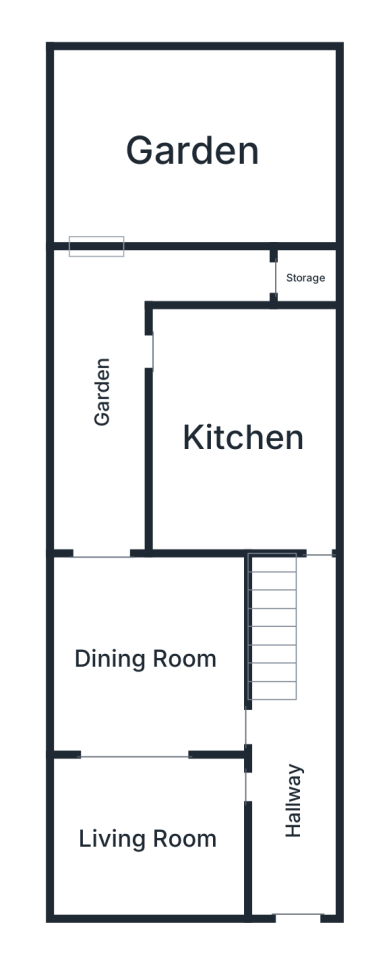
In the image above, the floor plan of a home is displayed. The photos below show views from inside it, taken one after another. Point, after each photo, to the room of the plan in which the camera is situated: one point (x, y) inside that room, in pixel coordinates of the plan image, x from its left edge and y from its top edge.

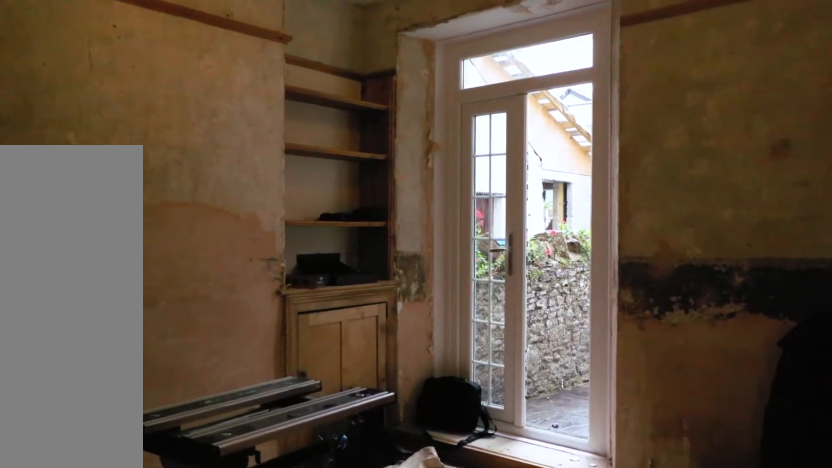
(157, 648)
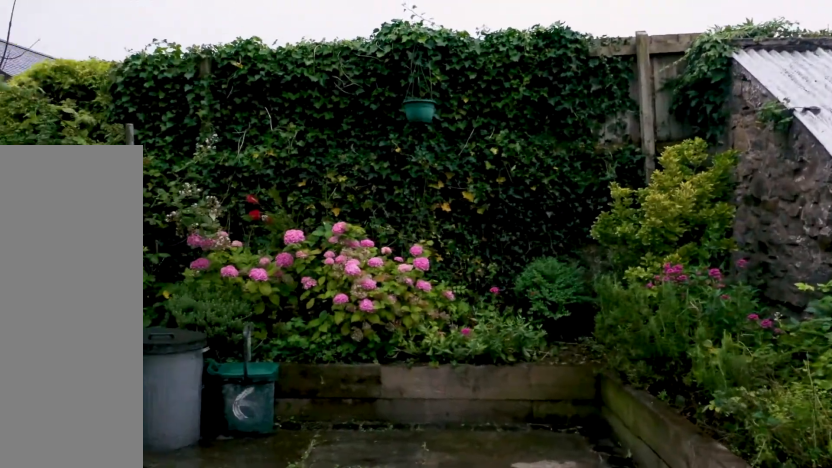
(195, 146)
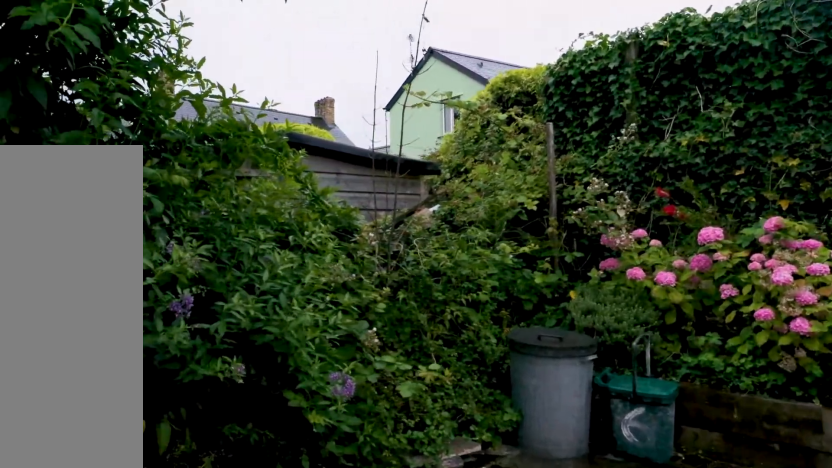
(195, 146)
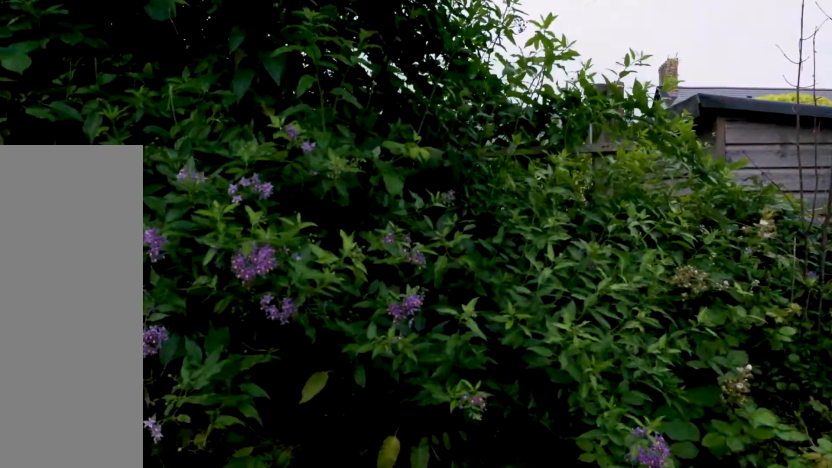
(195, 146)
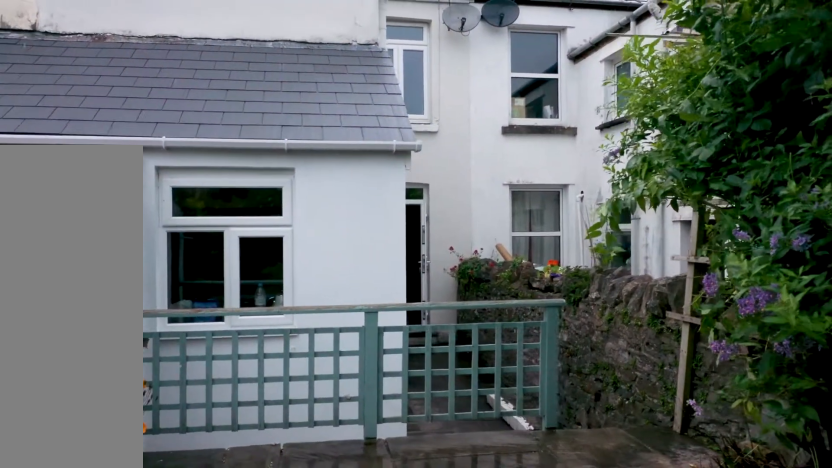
(195, 146)
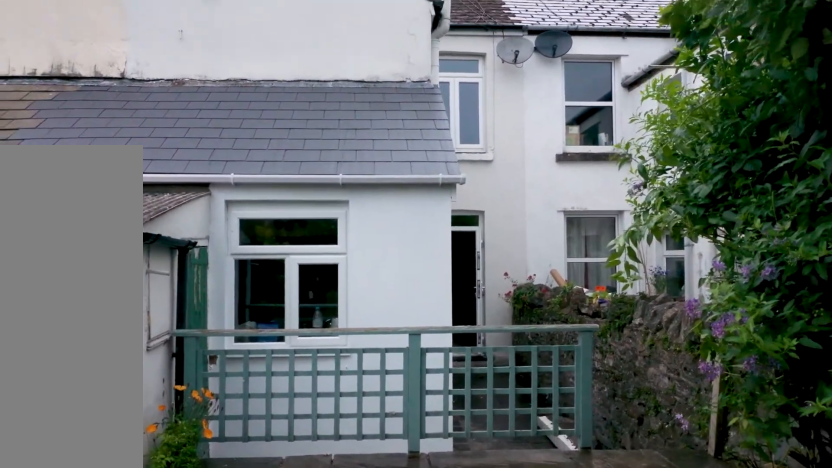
(195, 146)
